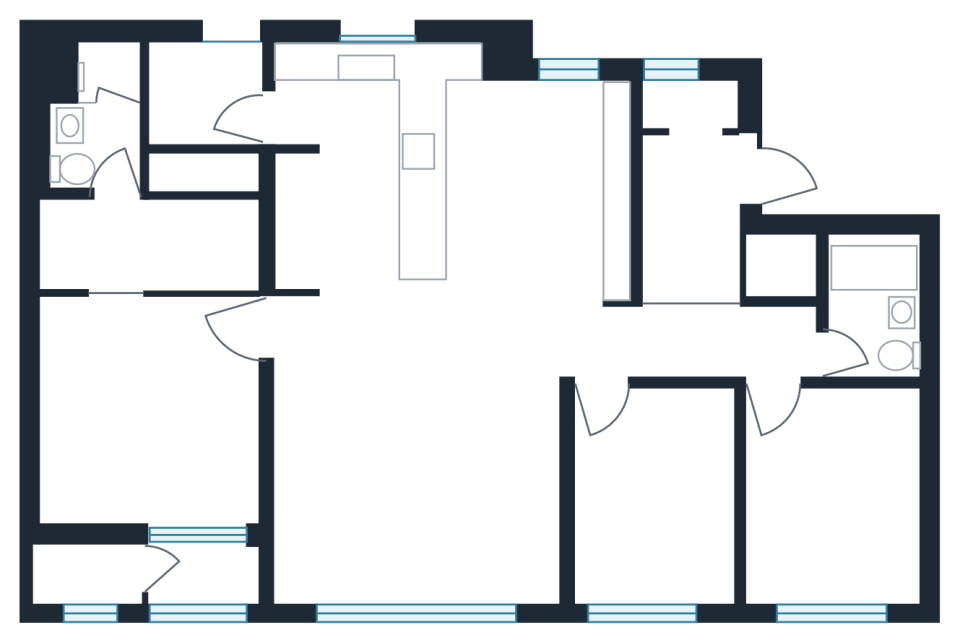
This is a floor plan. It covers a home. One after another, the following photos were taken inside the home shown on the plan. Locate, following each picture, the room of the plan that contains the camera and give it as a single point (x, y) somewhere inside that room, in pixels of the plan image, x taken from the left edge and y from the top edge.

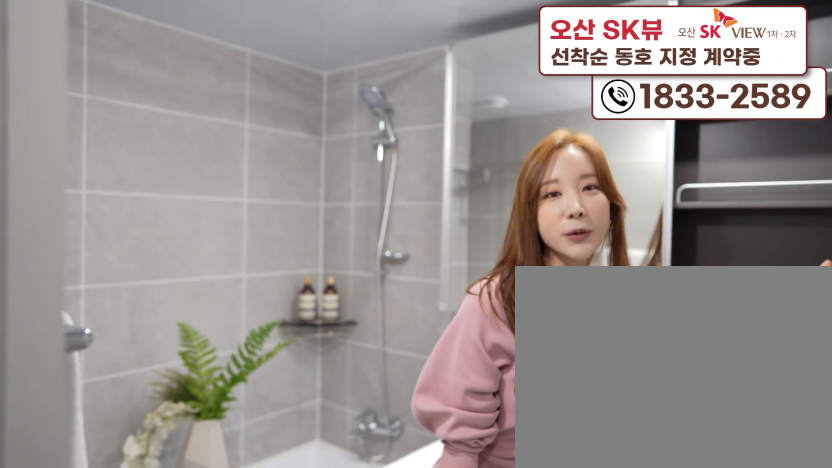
(881, 334)
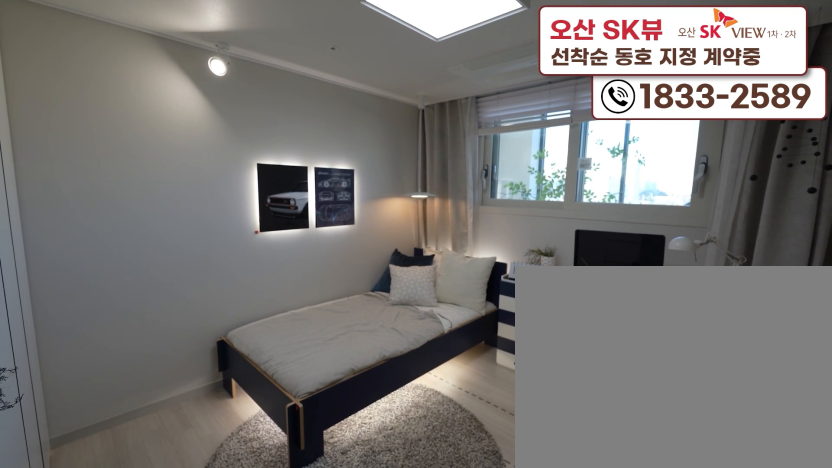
(824, 545)
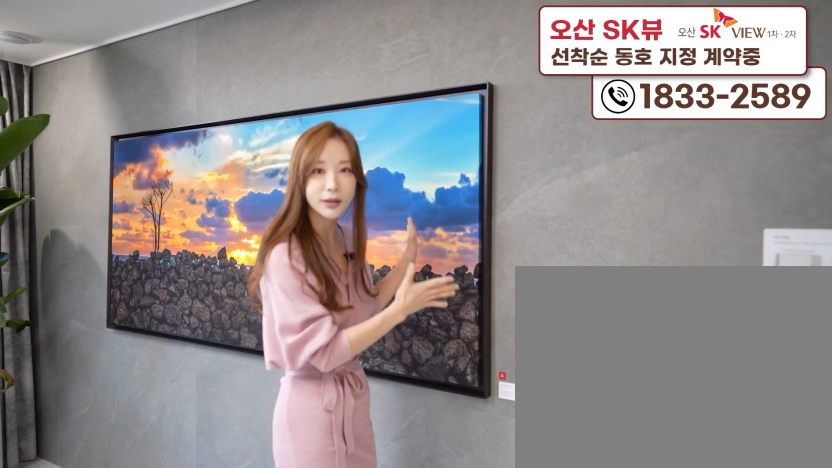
(421, 529)
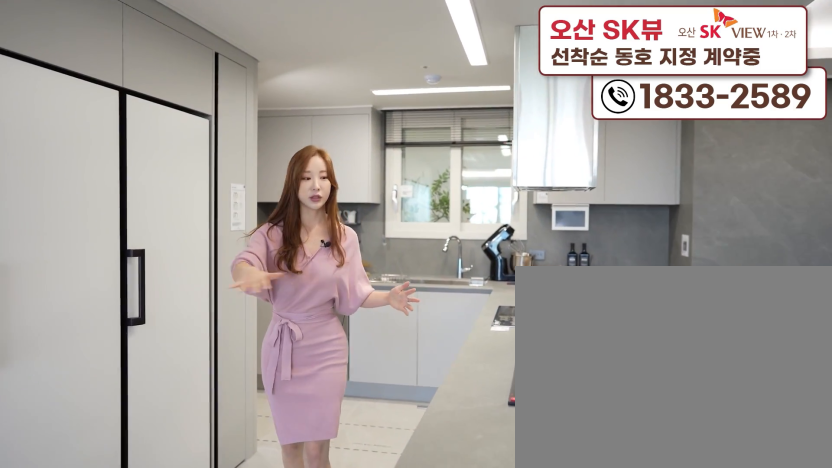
(382, 304)
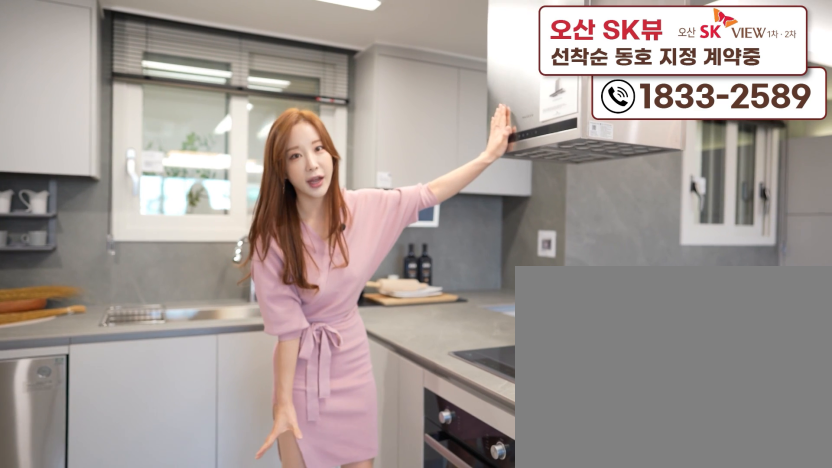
(382, 304)
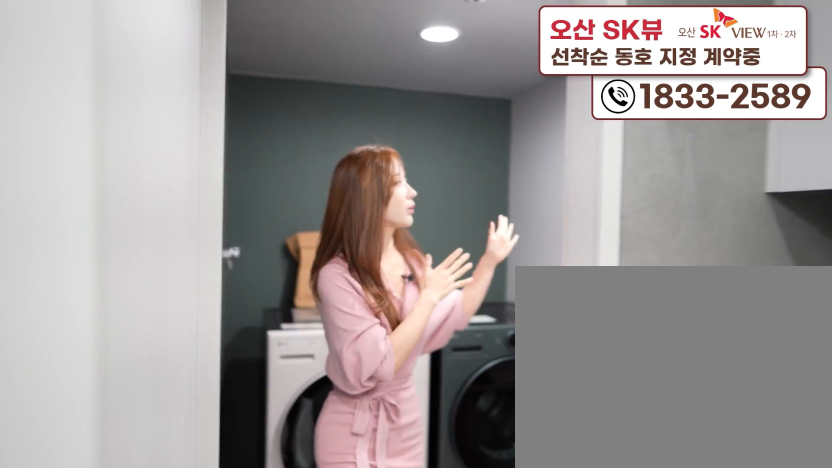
(218, 109)
